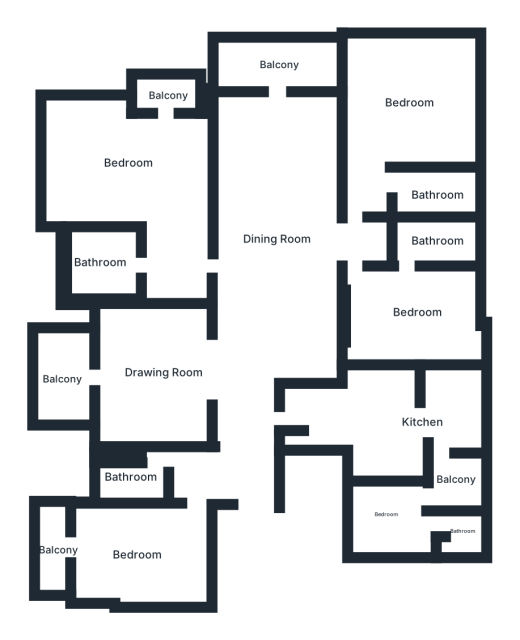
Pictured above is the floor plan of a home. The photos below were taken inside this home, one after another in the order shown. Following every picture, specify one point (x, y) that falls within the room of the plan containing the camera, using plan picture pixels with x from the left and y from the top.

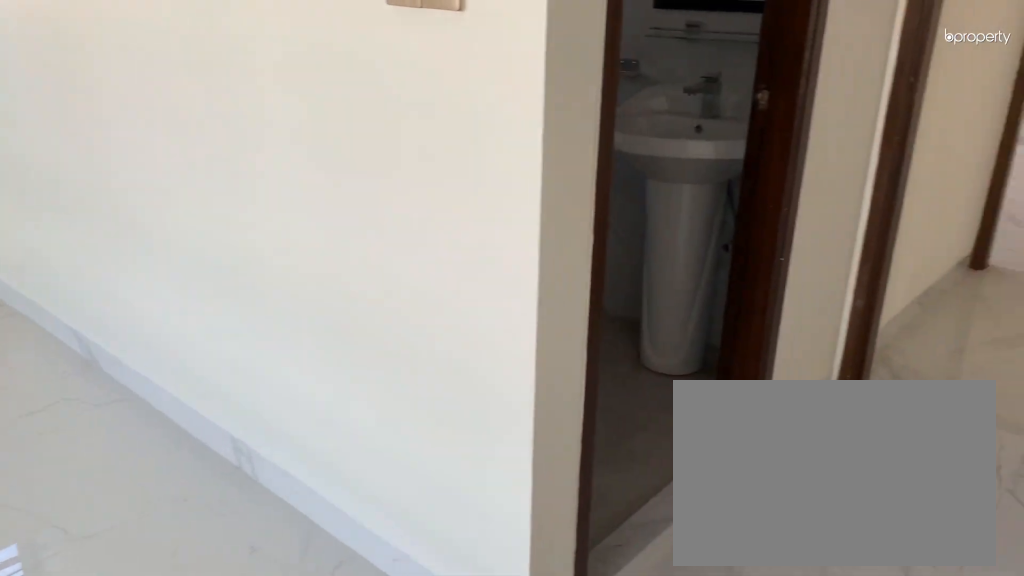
(409, 100)
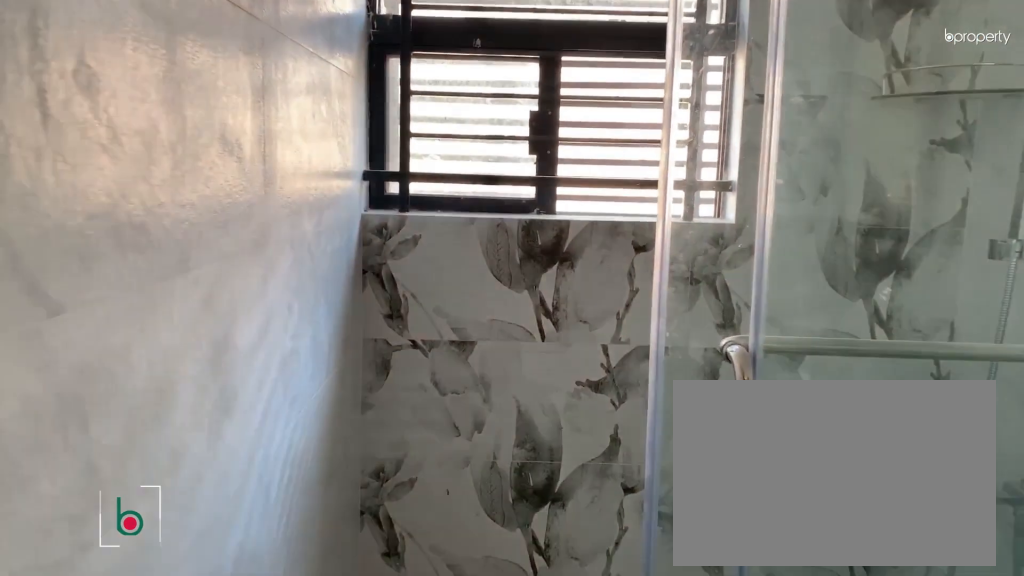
(435, 197)
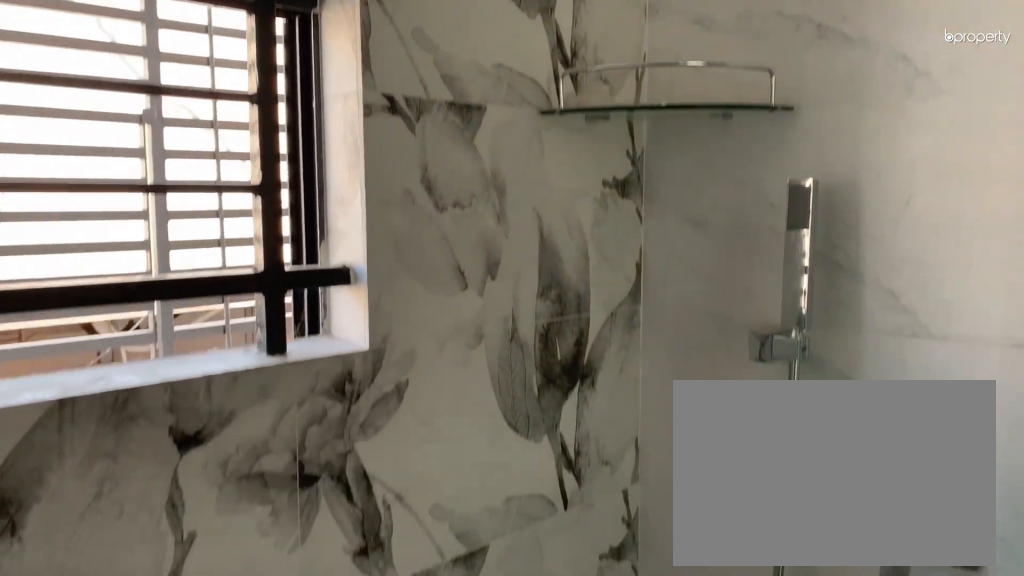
(435, 197)
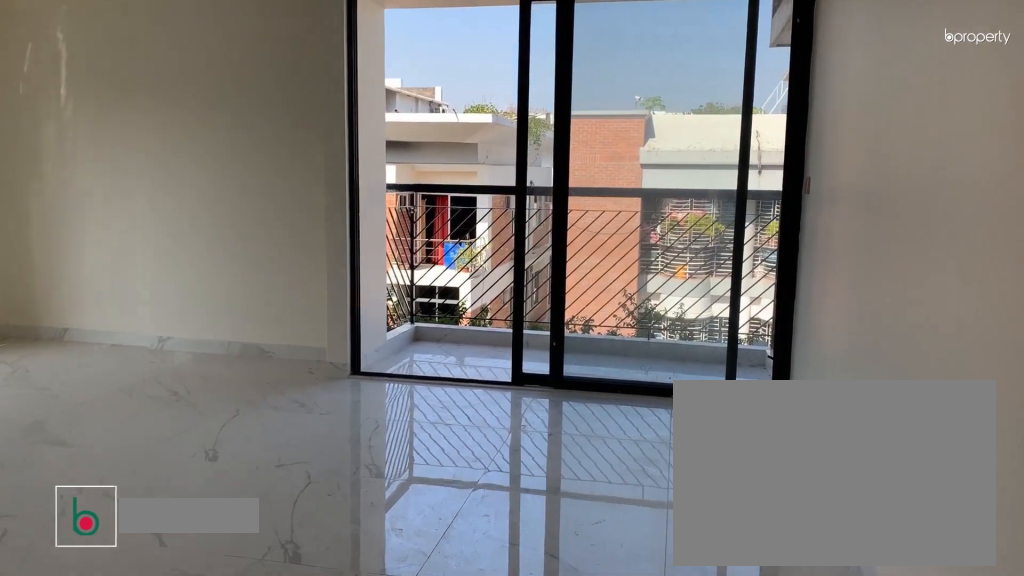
(131, 167)
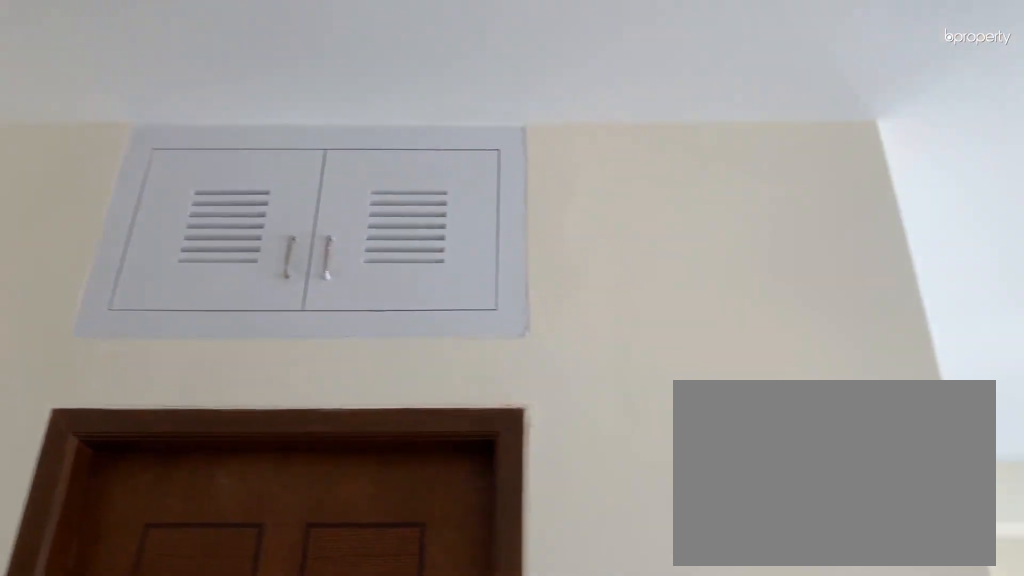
(130, 167)
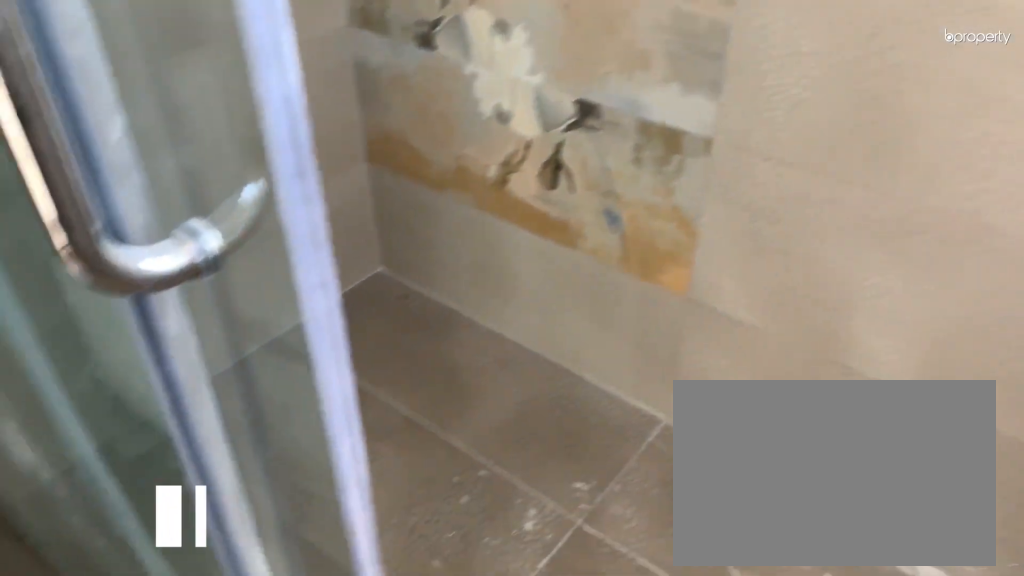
(99, 268)
